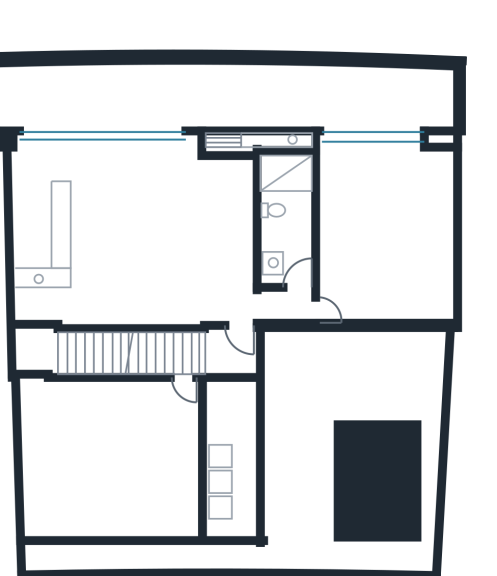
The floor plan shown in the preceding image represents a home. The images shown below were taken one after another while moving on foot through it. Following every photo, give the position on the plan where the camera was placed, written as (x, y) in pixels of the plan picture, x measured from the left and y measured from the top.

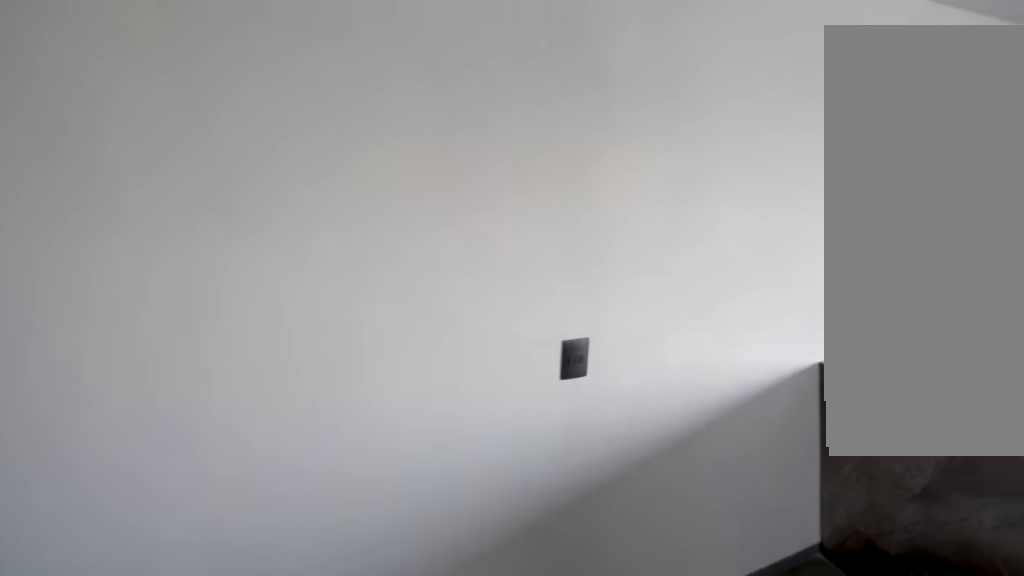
(109, 346)
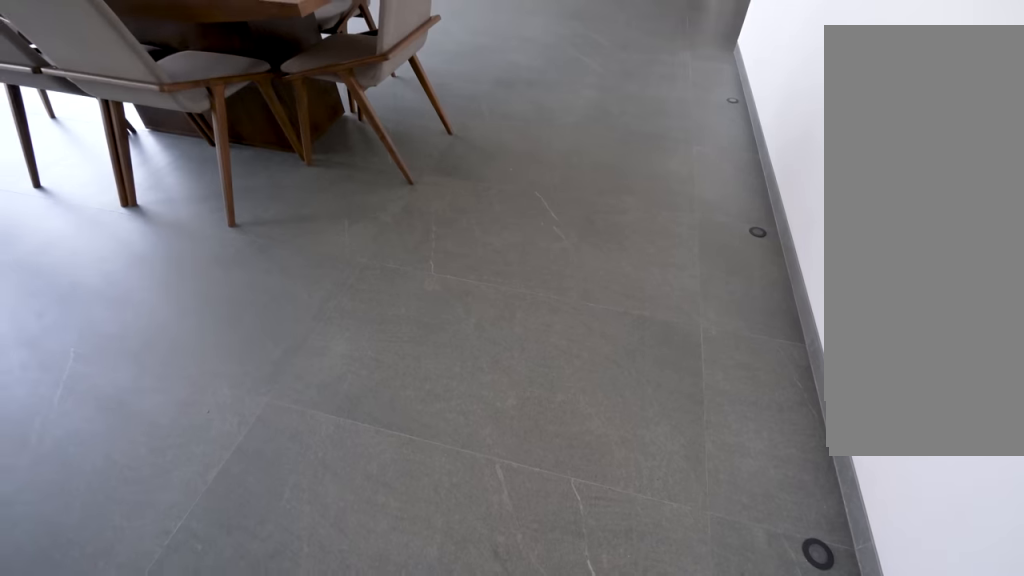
(119, 243)
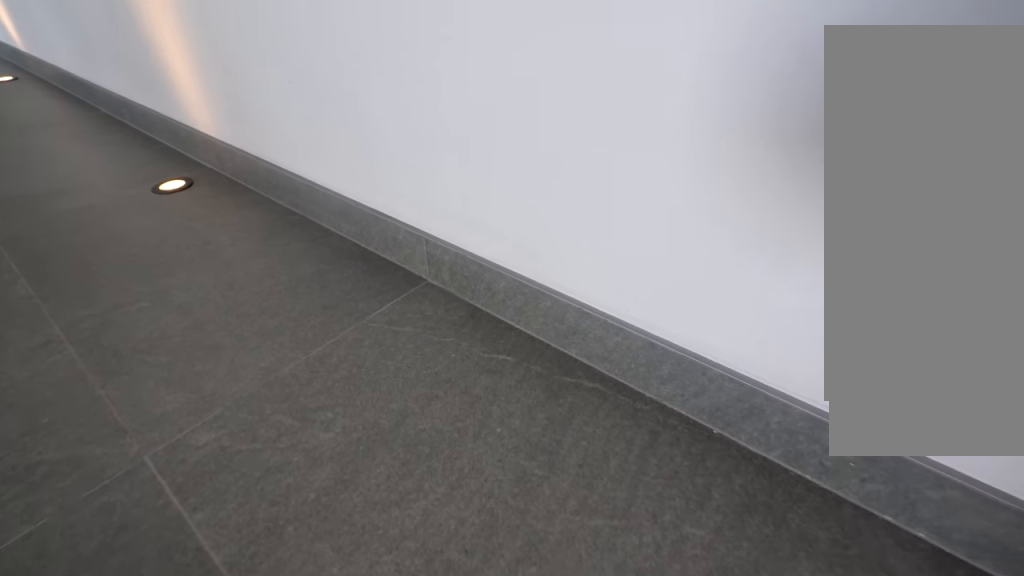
(138, 308)
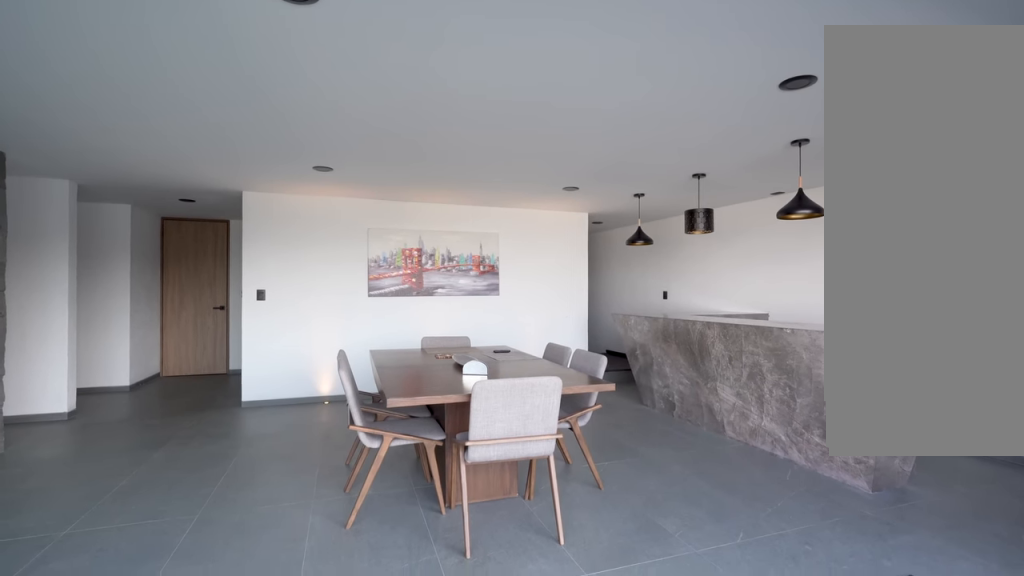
(172, 165)
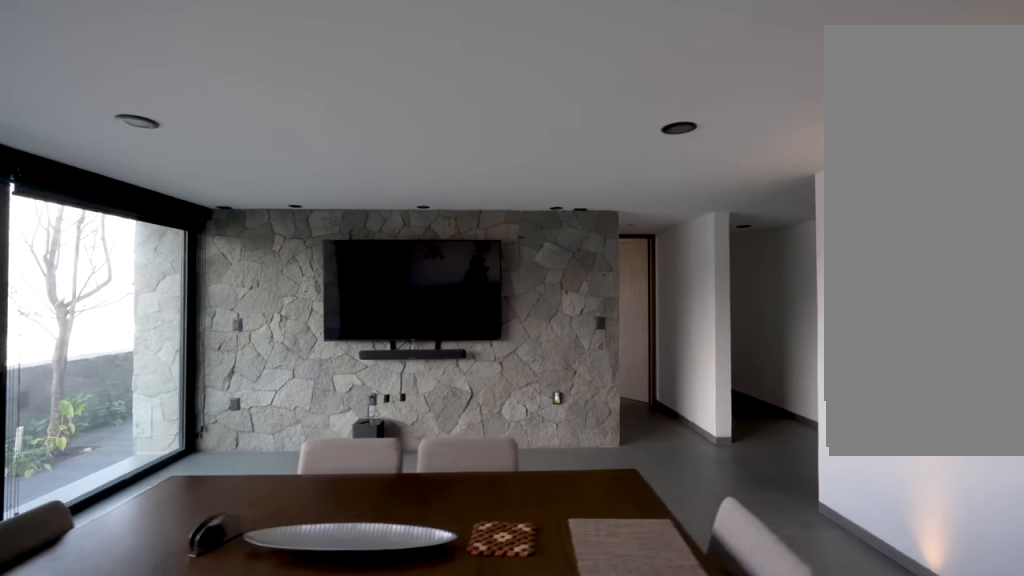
(98, 185)
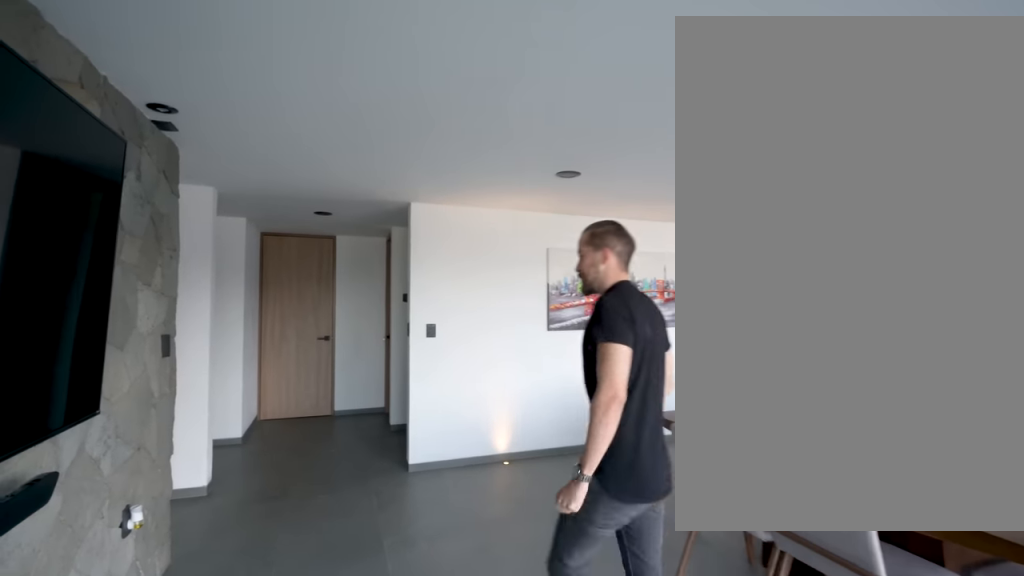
(175, 193)
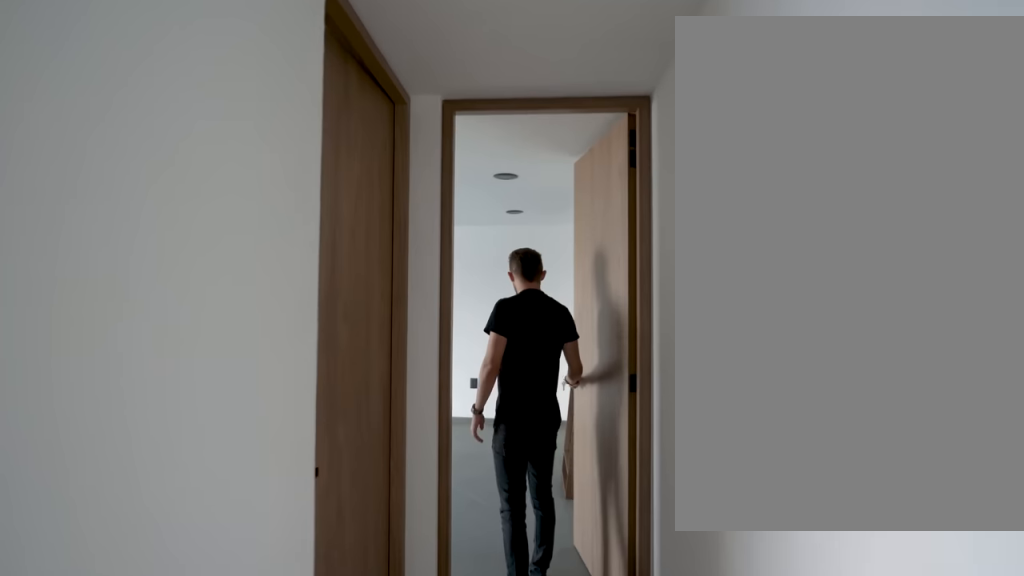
(208, 284)
